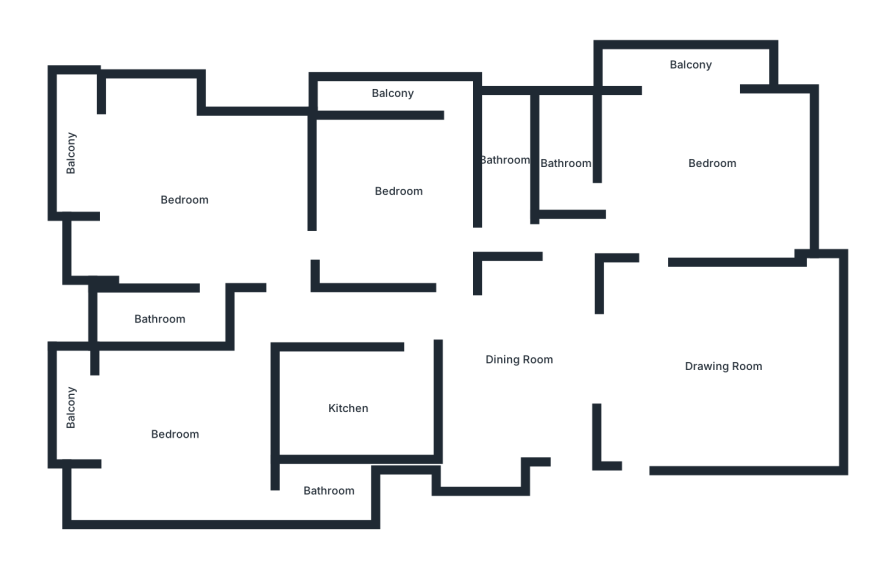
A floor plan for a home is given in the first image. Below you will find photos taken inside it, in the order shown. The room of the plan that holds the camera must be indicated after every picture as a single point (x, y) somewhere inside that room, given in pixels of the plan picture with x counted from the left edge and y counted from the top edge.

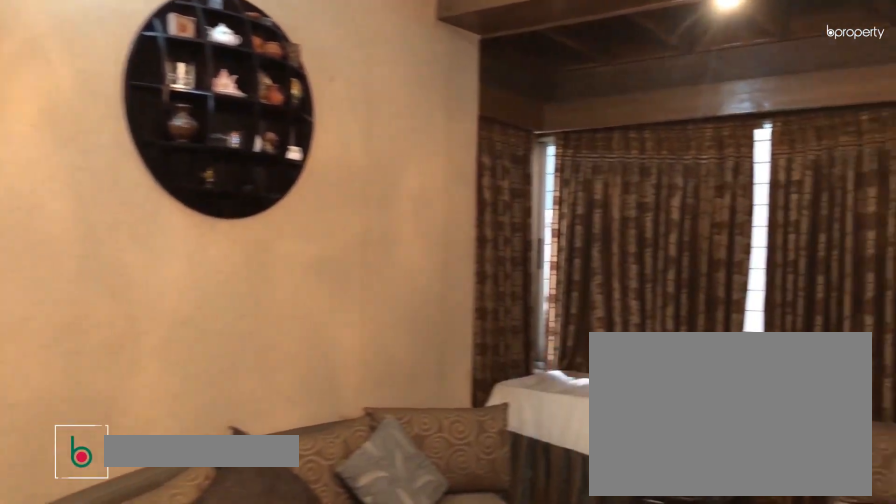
(728, 369)
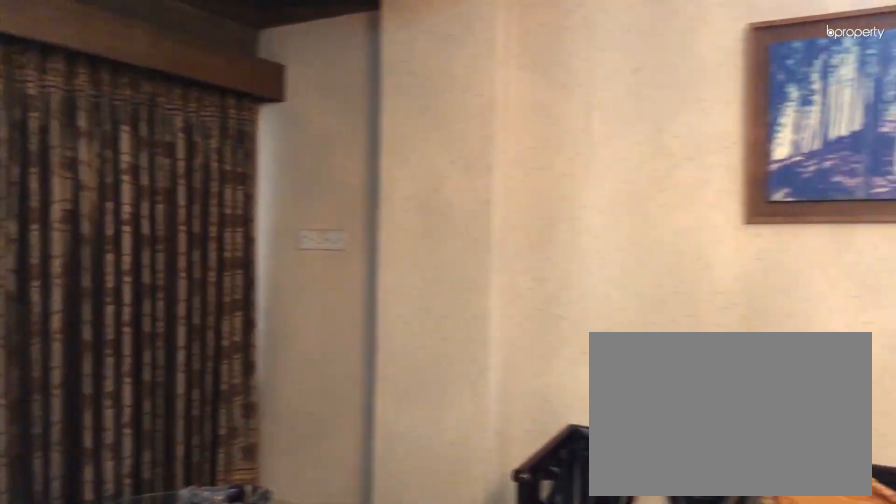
(728, 369)
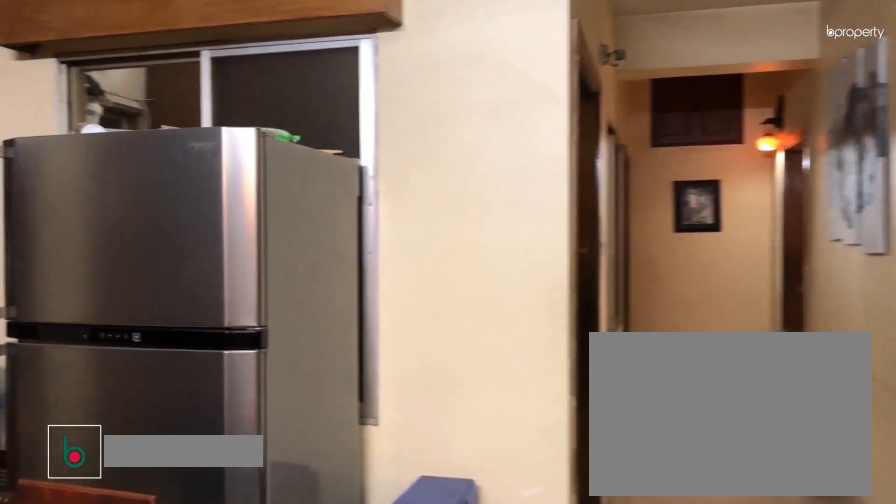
(513, 367)
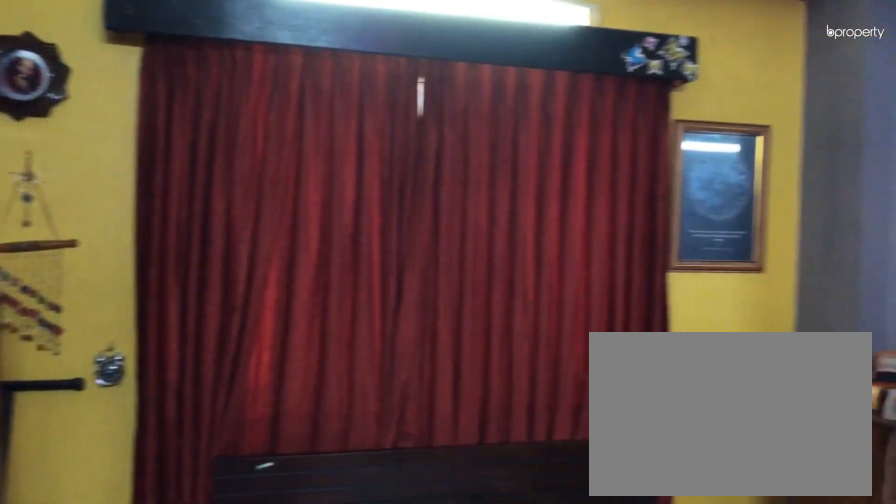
(702, 162)
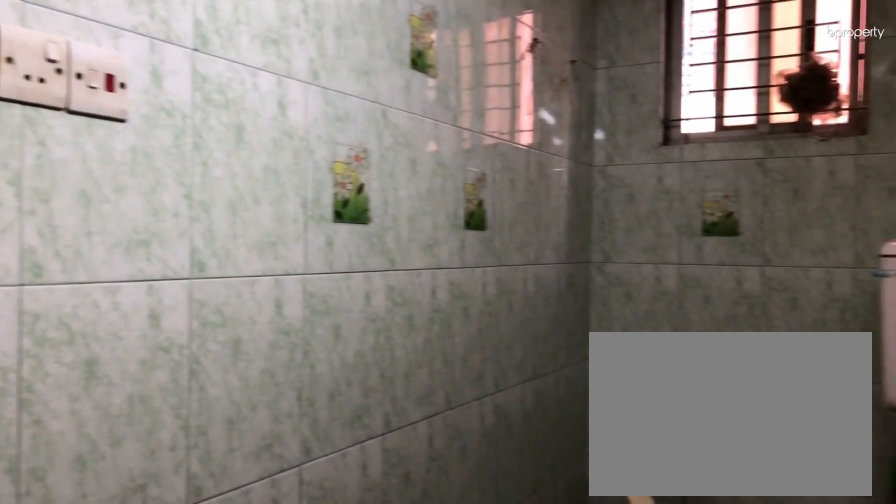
(506, 176)
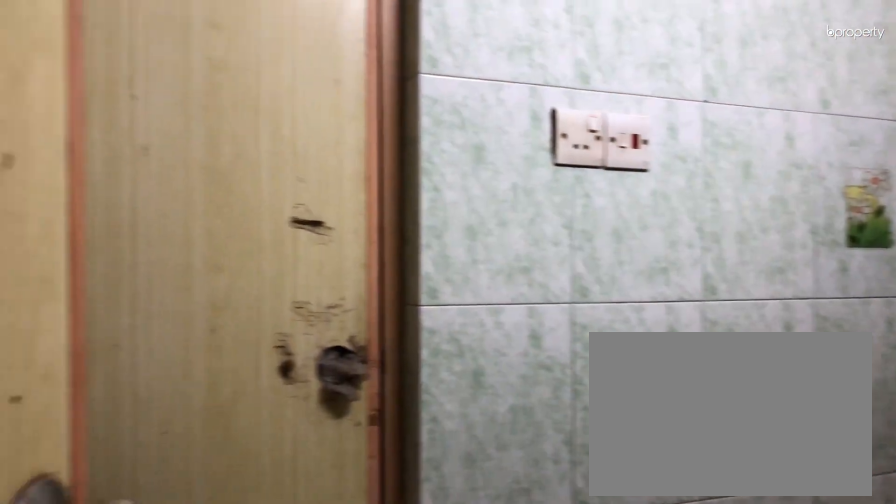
(506, 176)
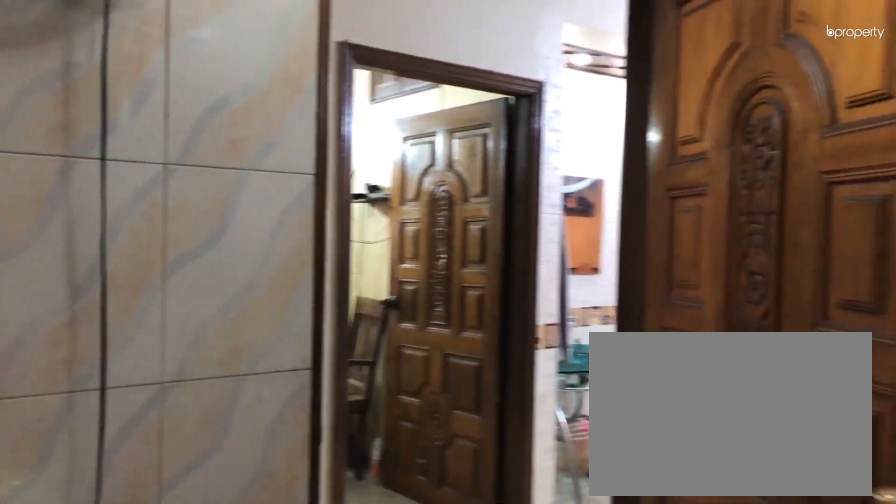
(352, 406)
